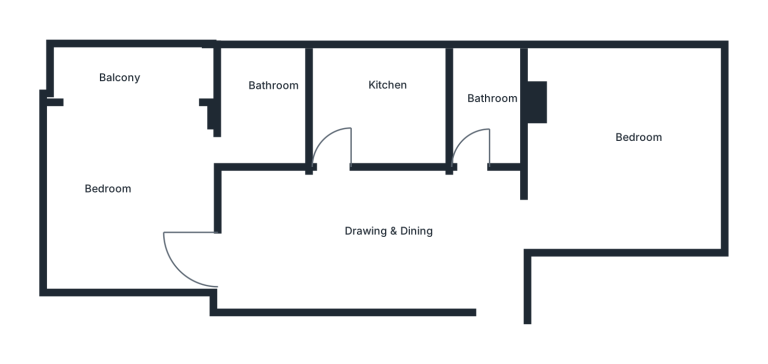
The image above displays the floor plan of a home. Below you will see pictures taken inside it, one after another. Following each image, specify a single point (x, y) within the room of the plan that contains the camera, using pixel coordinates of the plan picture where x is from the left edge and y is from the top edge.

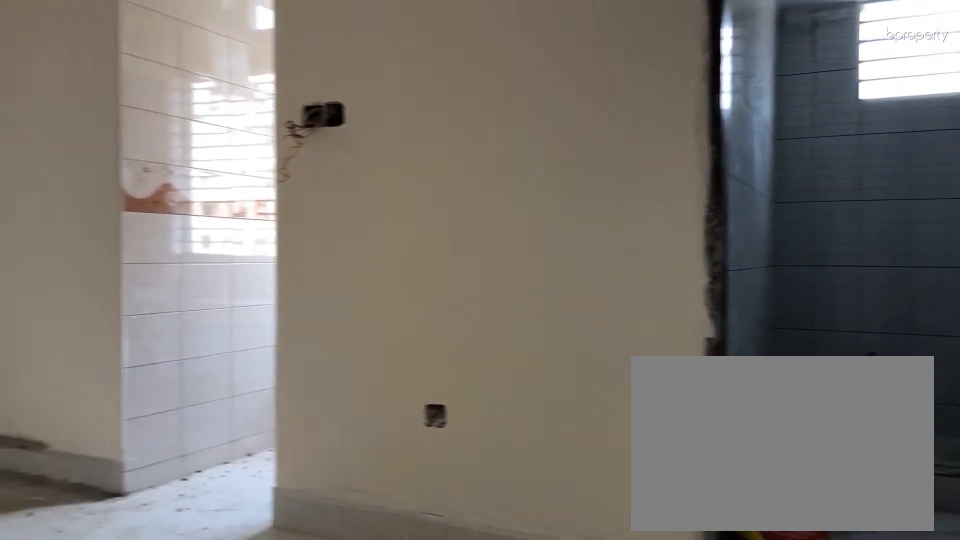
(409, 239)
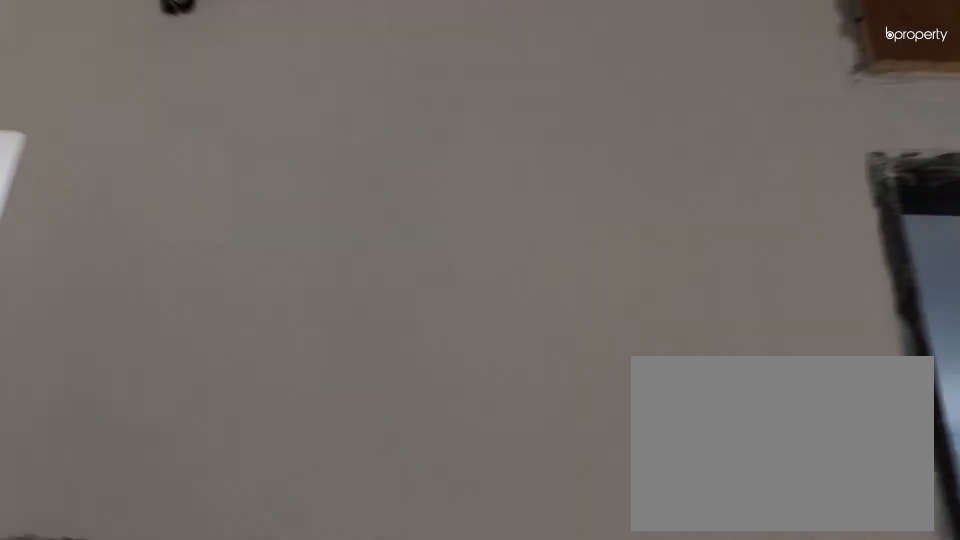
(409, 239)
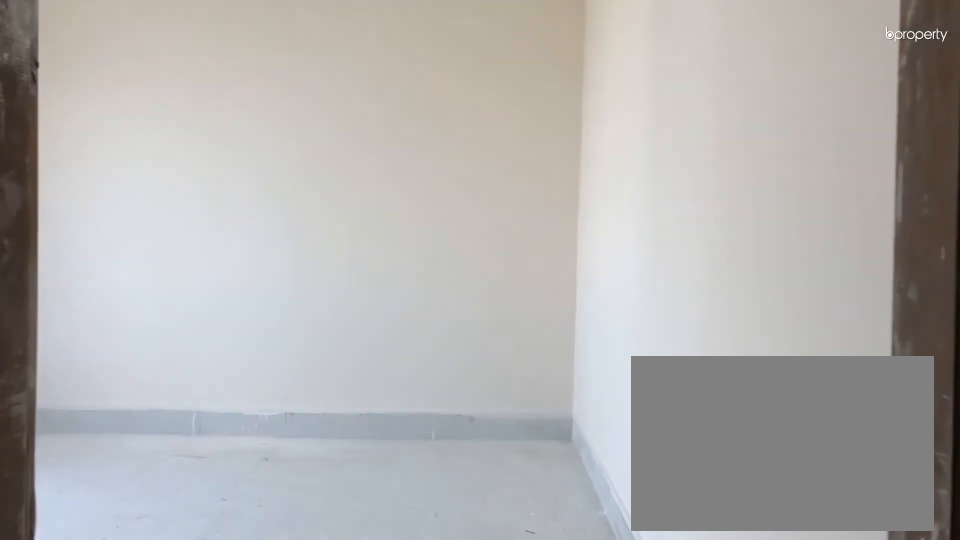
(577, 202)
